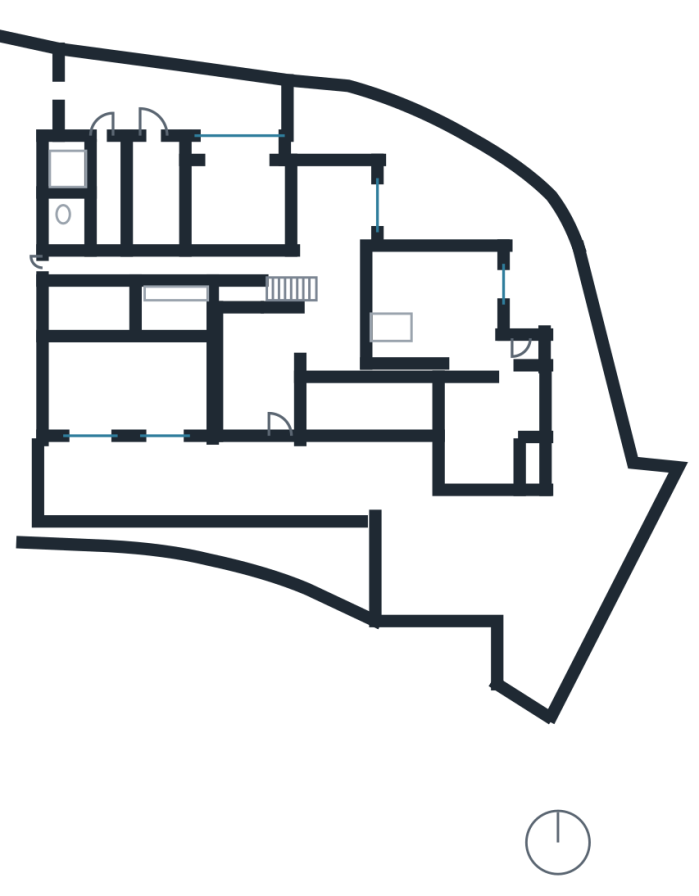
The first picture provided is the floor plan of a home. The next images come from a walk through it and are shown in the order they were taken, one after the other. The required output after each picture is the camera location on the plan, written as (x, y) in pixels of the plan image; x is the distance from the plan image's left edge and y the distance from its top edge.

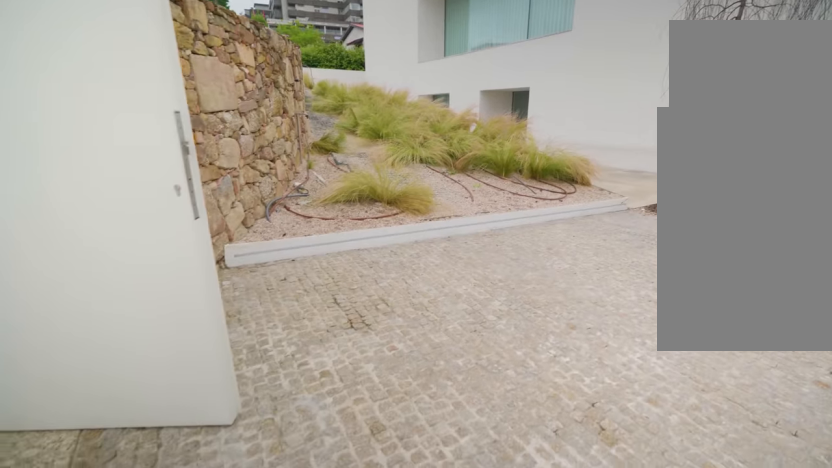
(400, 595)
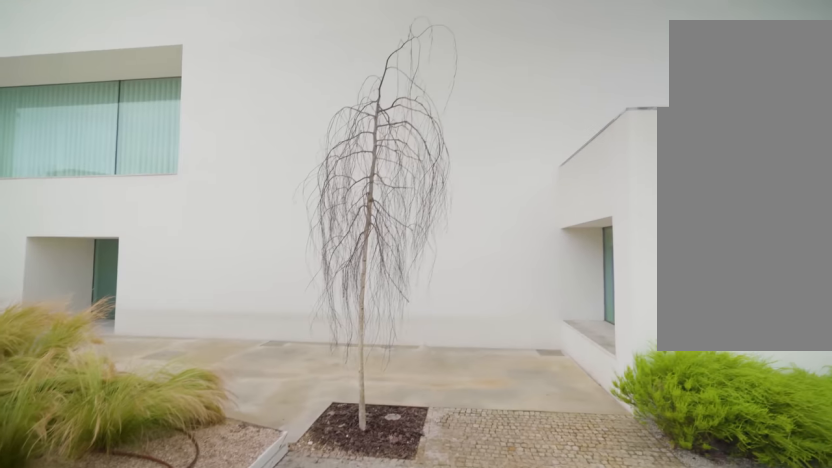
(396, 575)
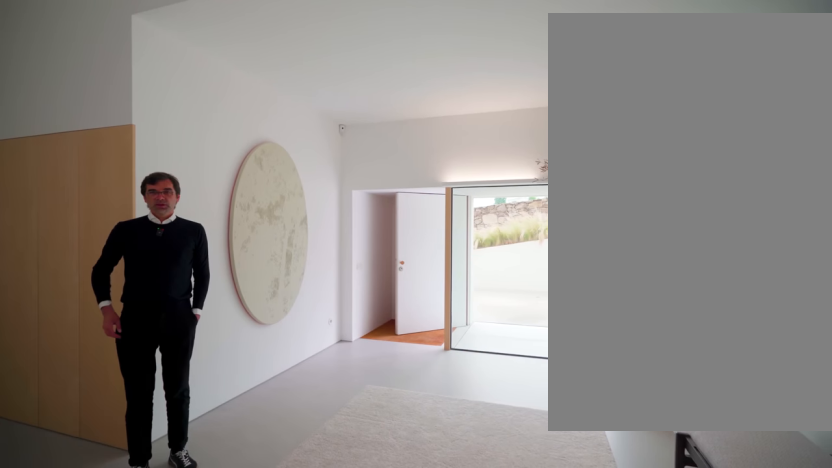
(235, 336)
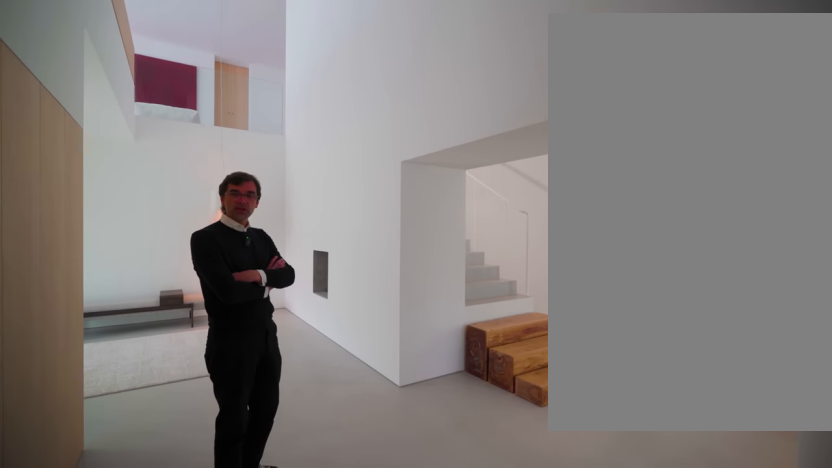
(348, 331)
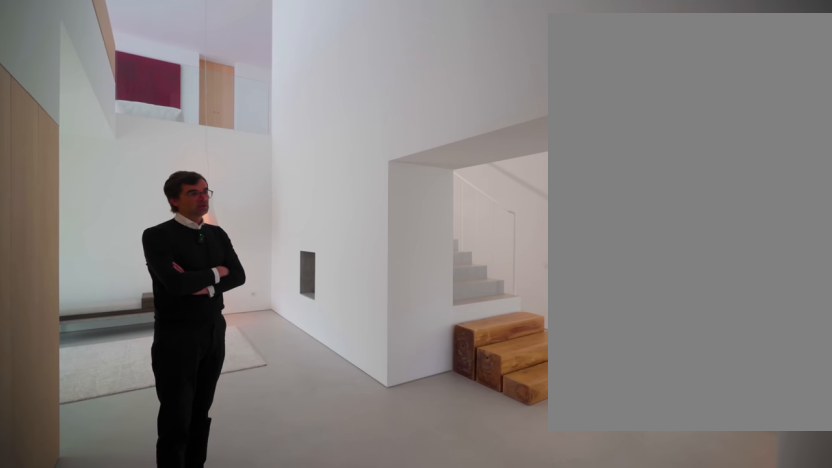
(349, 332)
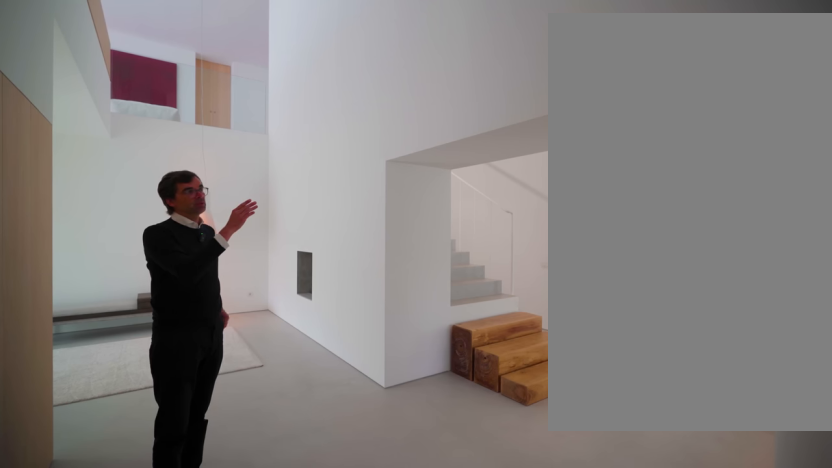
(349, 332)
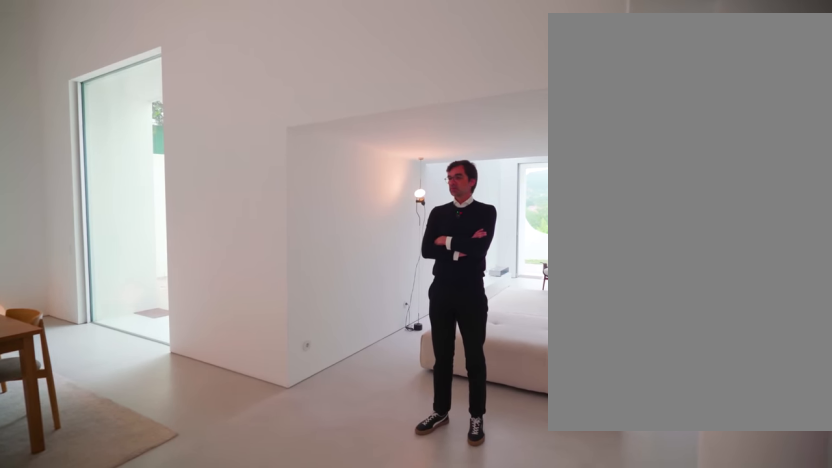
(328, 300)
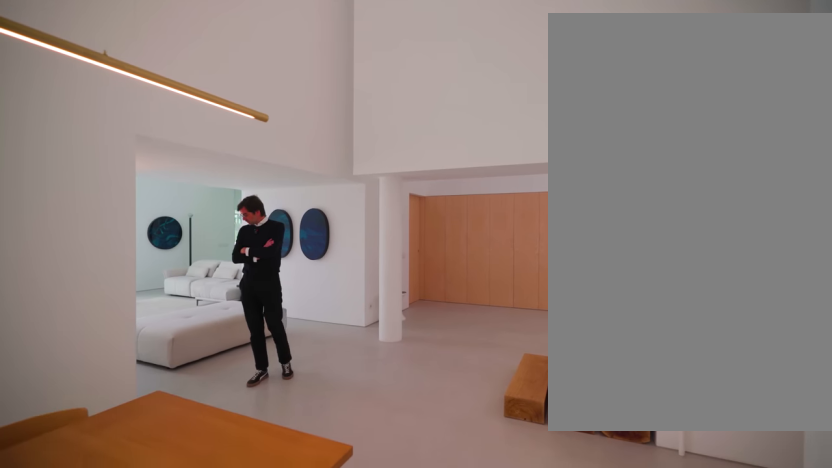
(310, 241)
